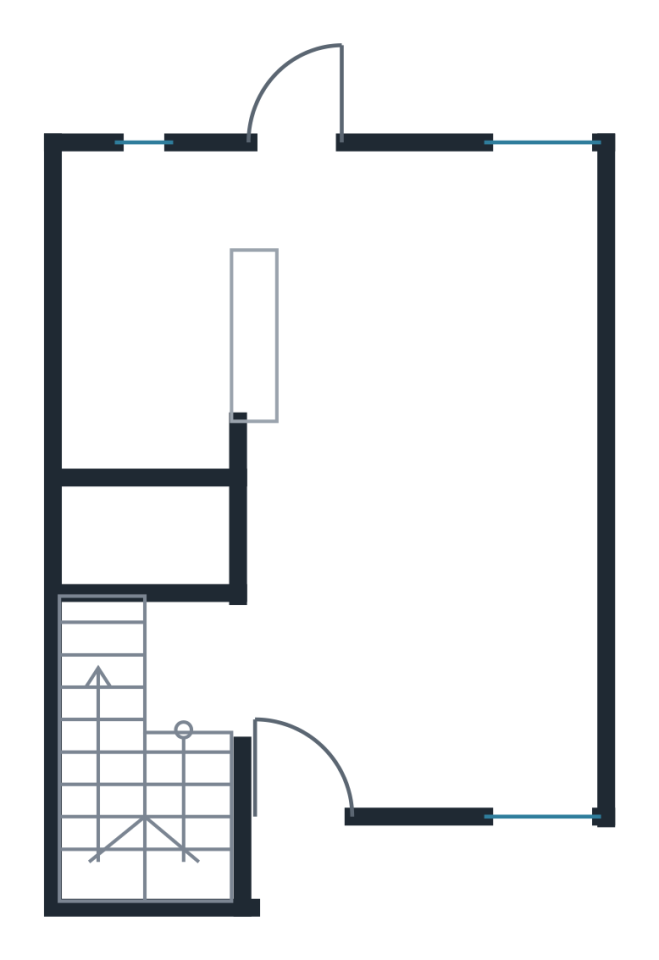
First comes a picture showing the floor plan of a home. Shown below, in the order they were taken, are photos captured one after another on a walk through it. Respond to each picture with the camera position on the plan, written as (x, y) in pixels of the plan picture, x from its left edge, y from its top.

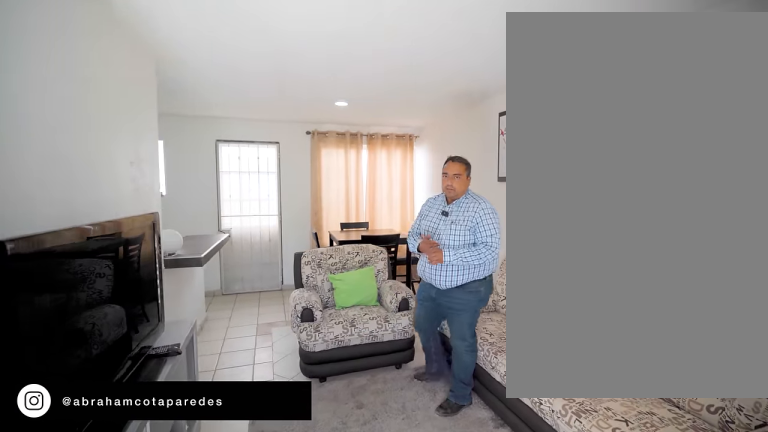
(325, 724)
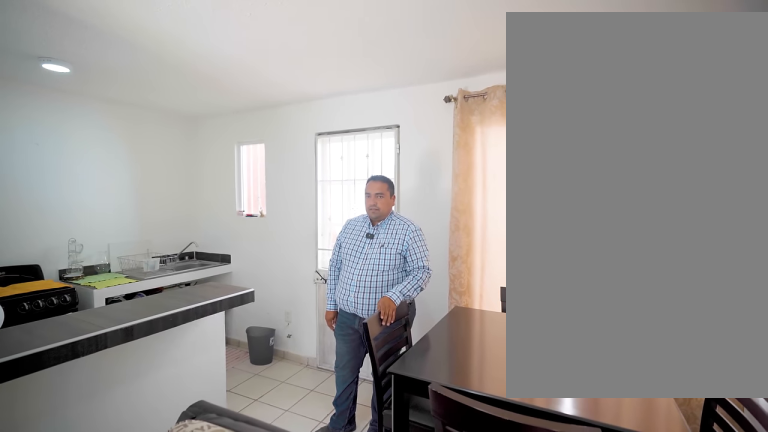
(332, 402)
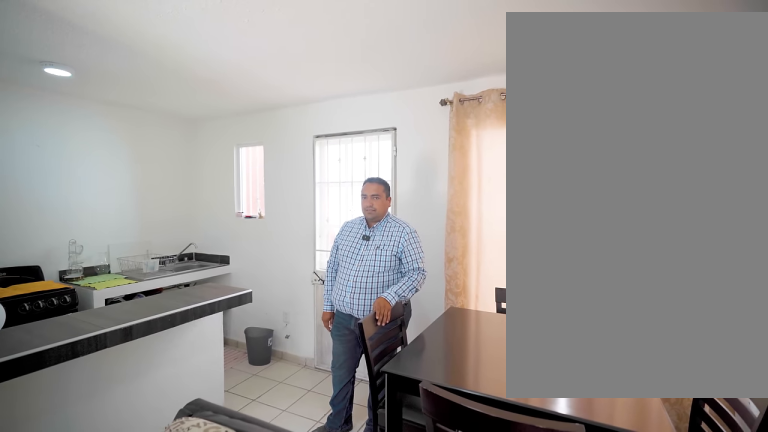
(335, 385)
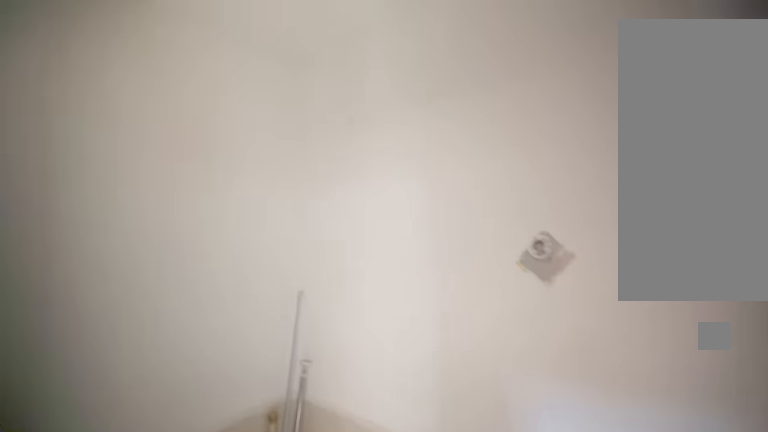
(235, 659)
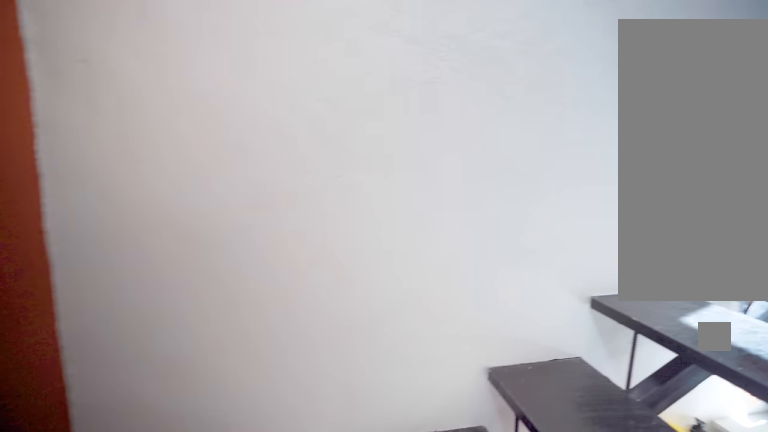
(237, 659)
